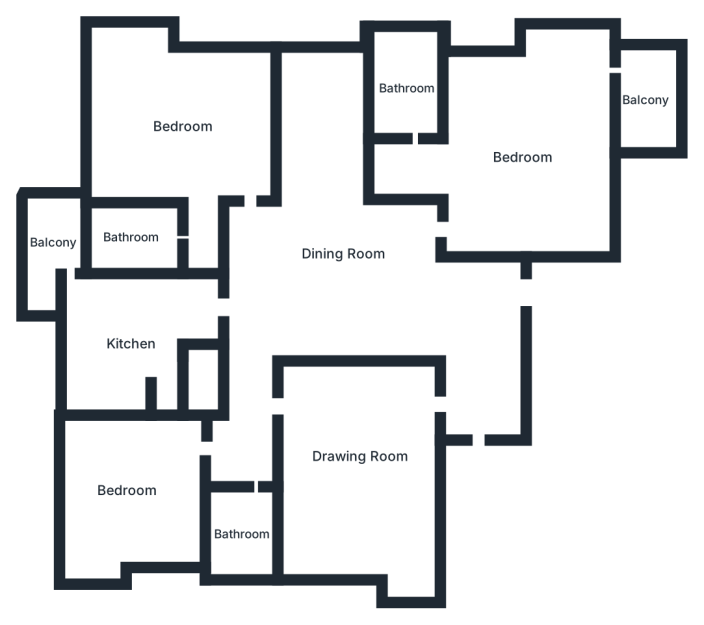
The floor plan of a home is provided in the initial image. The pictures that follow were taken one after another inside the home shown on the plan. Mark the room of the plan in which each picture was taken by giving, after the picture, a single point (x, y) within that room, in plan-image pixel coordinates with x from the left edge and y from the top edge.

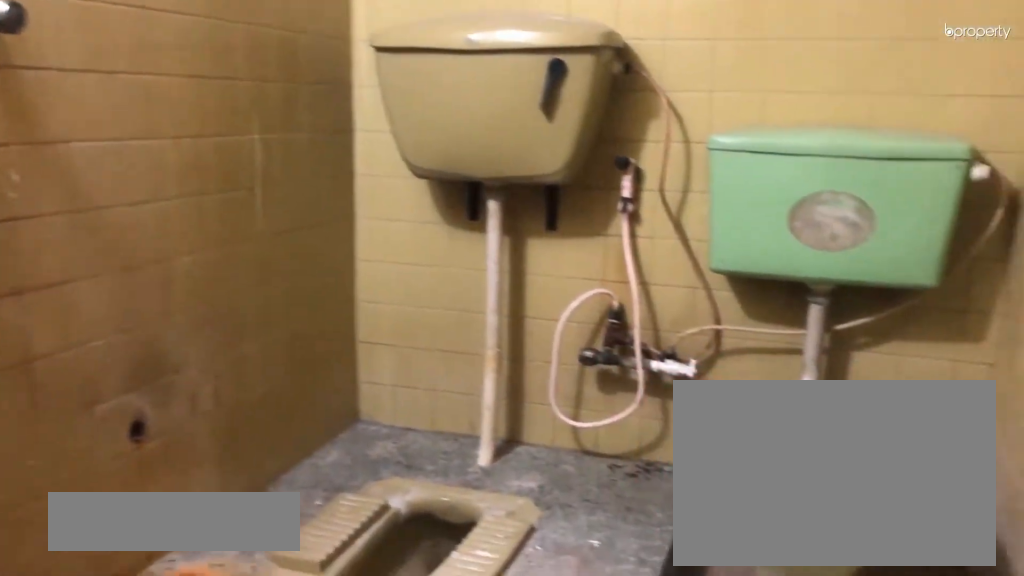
(131, 237)
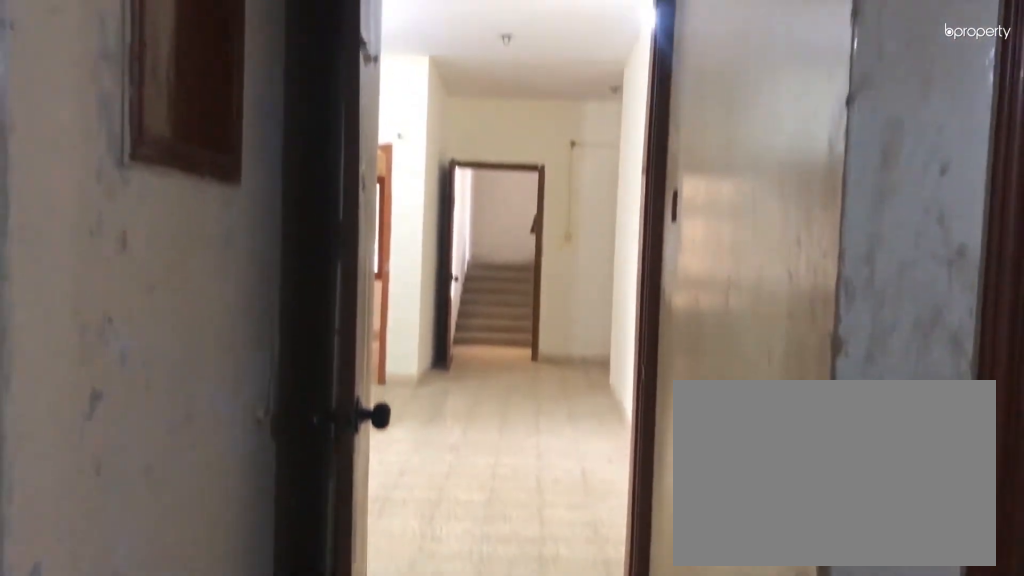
(127, 352)
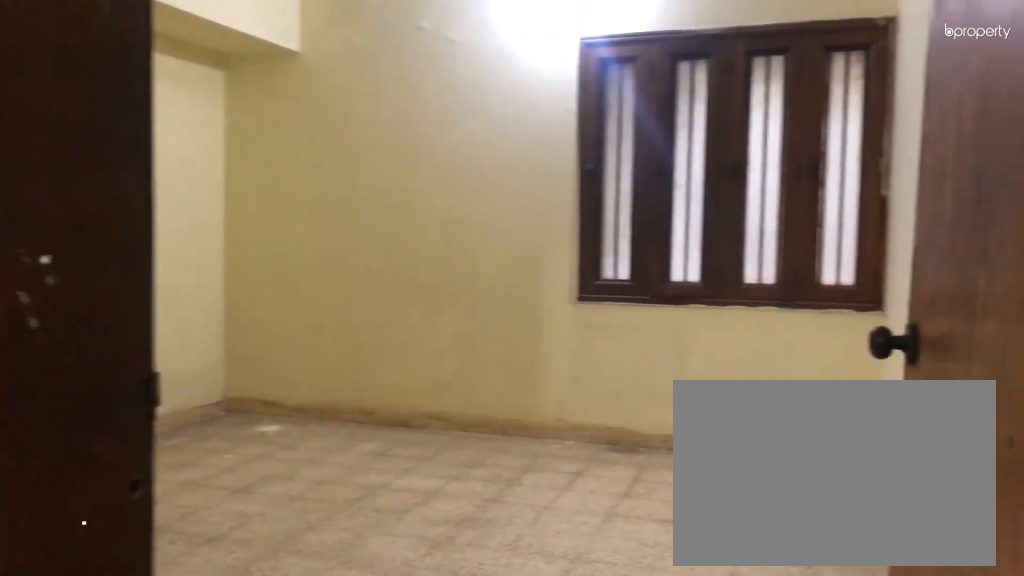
(131, 489)
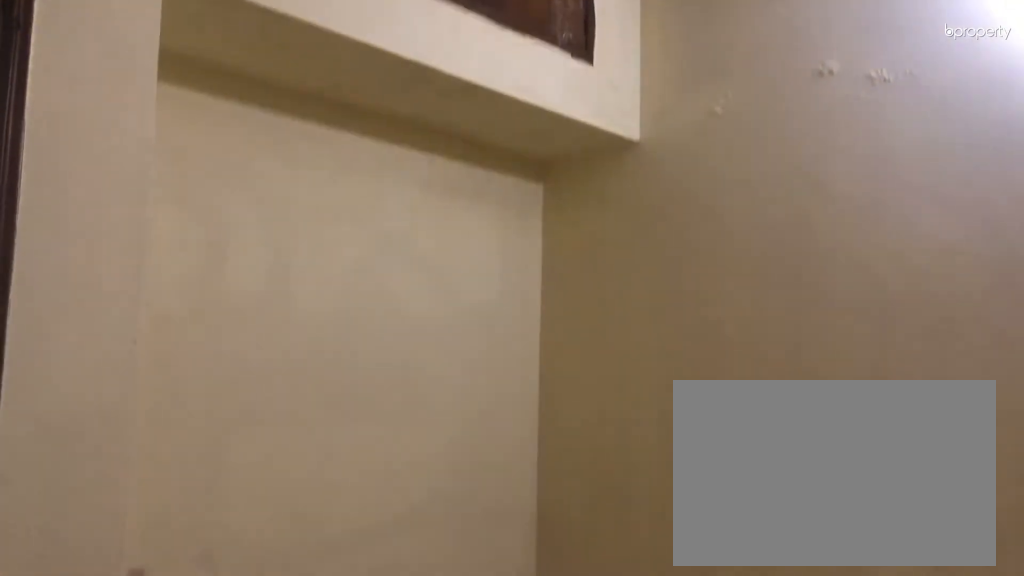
(131, 489)
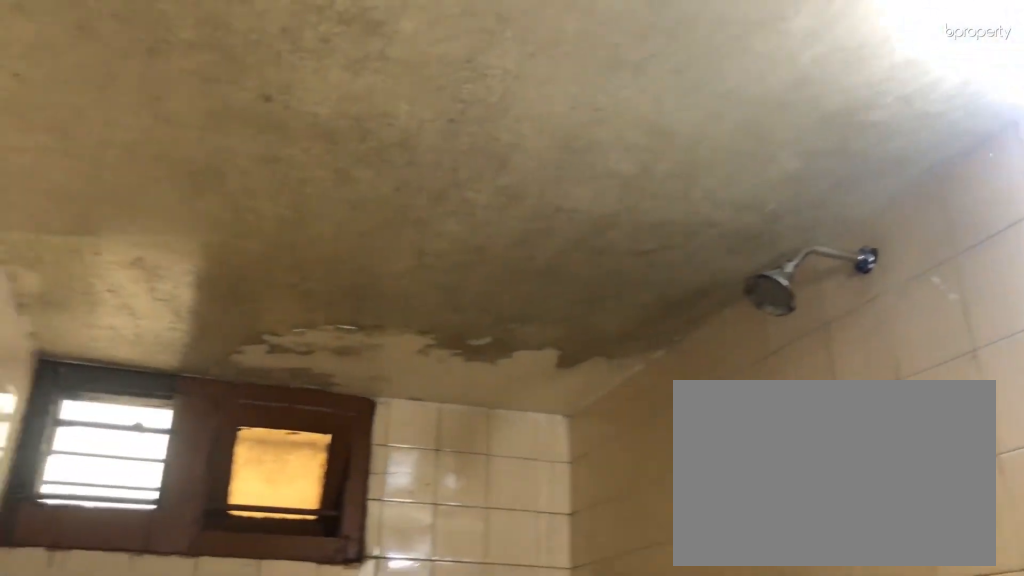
(241, 535)
